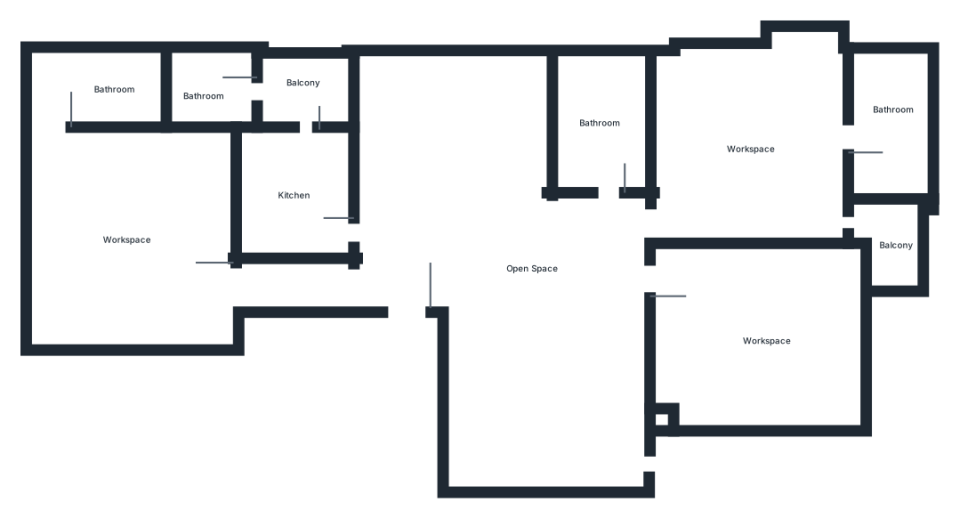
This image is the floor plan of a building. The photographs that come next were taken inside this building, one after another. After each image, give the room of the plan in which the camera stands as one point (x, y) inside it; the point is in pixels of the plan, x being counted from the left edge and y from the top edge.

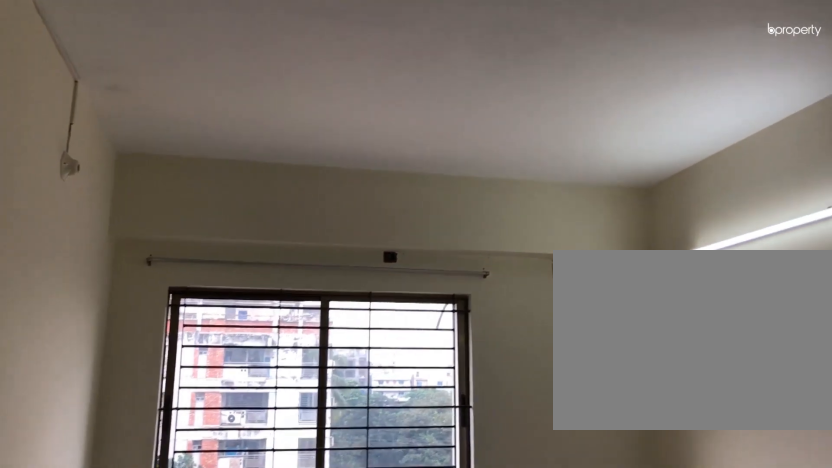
(457, 144)
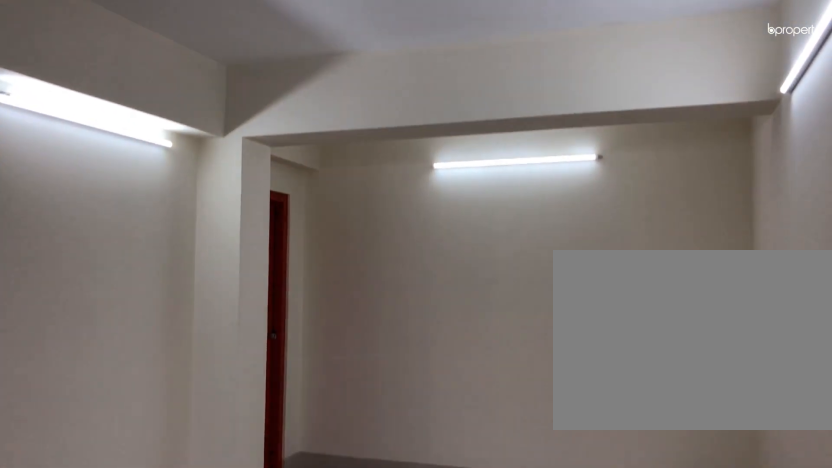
(570, 341)
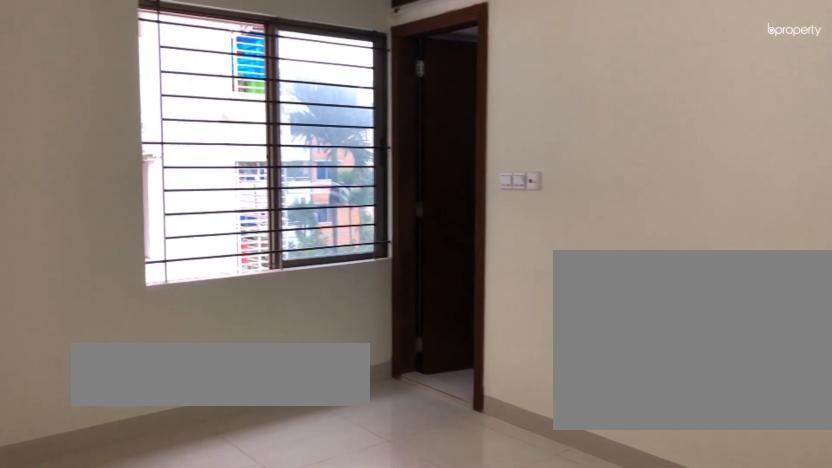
(131, 237)
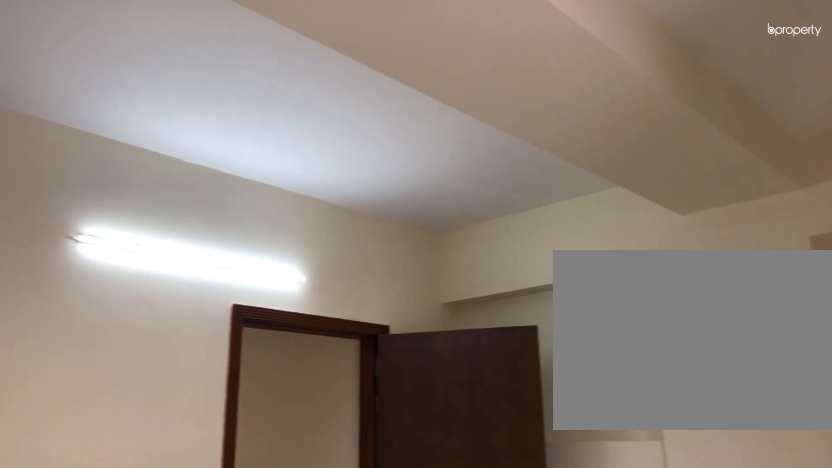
(131, 237)
